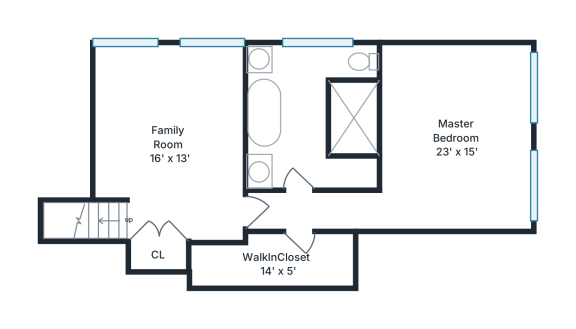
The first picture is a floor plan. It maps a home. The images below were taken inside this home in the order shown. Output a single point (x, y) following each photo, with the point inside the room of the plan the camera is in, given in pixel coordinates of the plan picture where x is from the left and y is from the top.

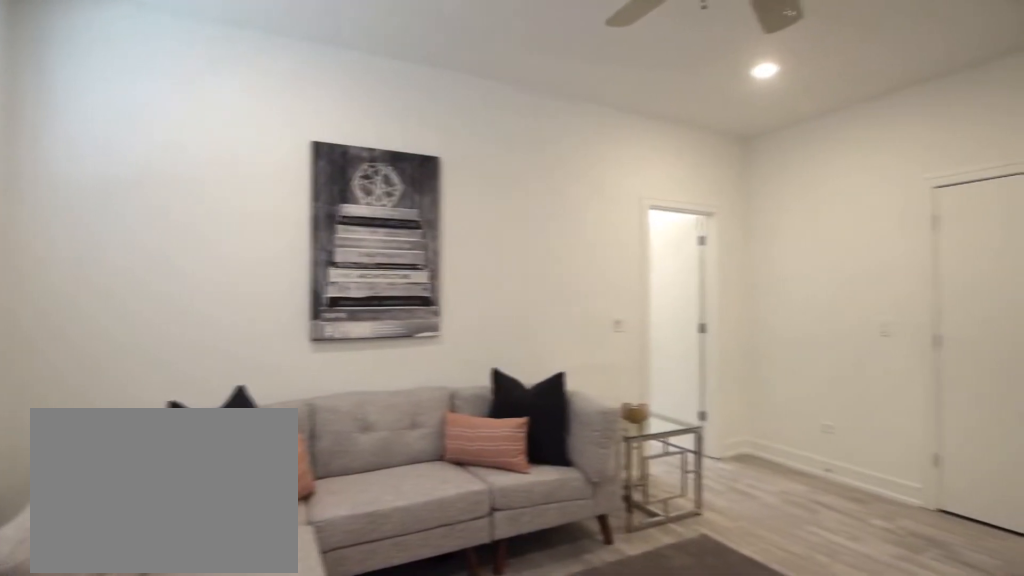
(170, 139)
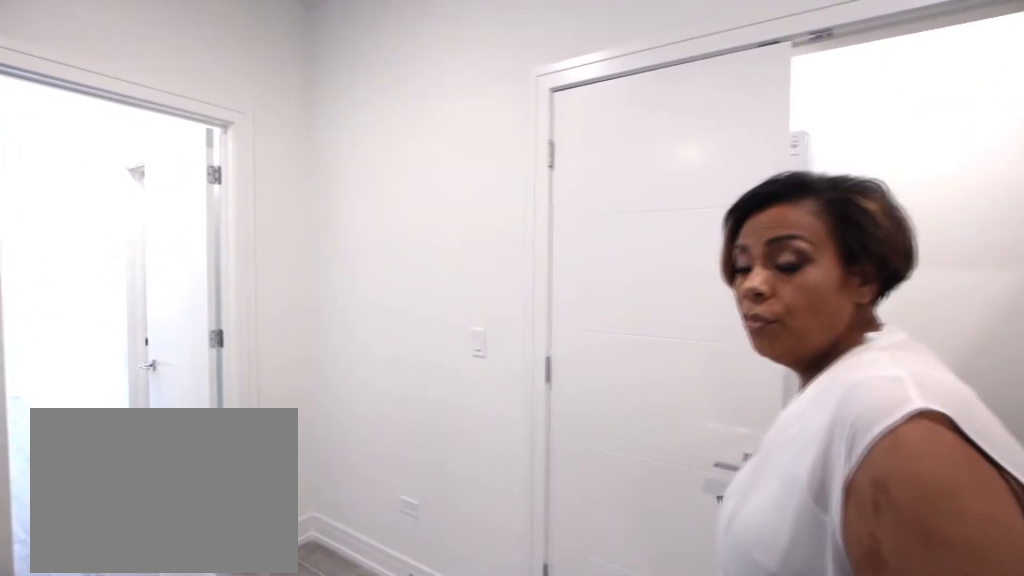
(170, 139)
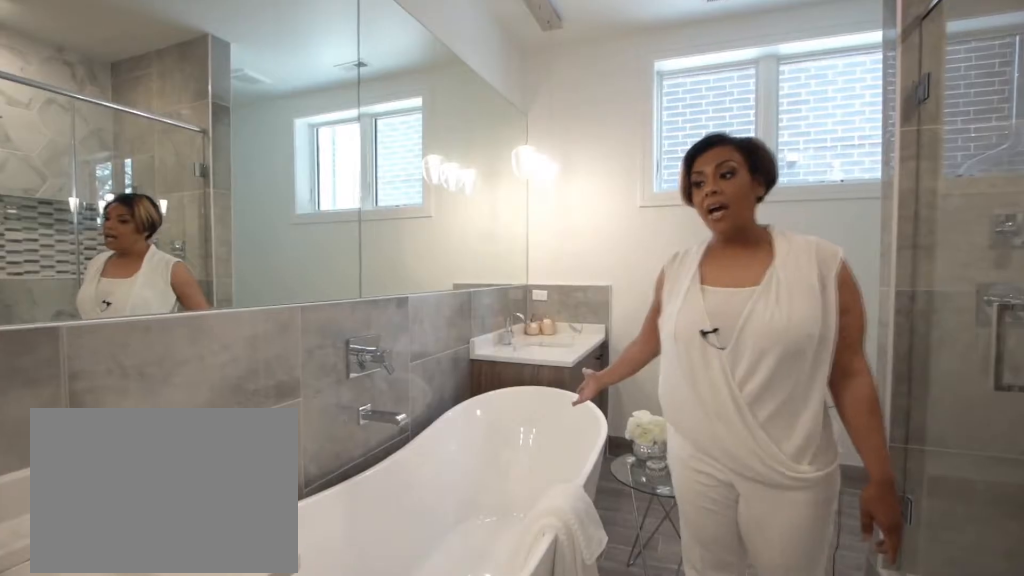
(313, 118)
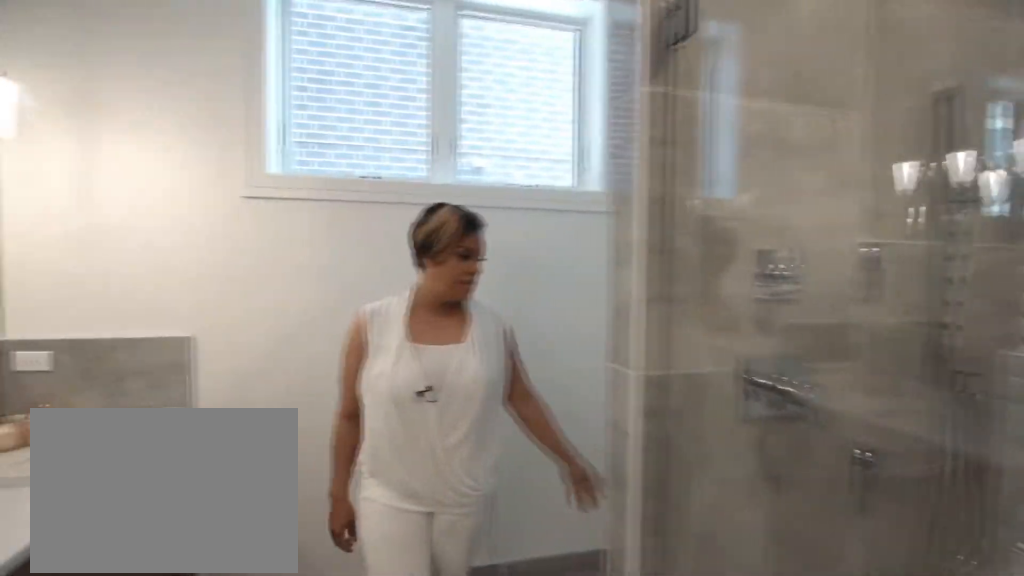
(313, 118)
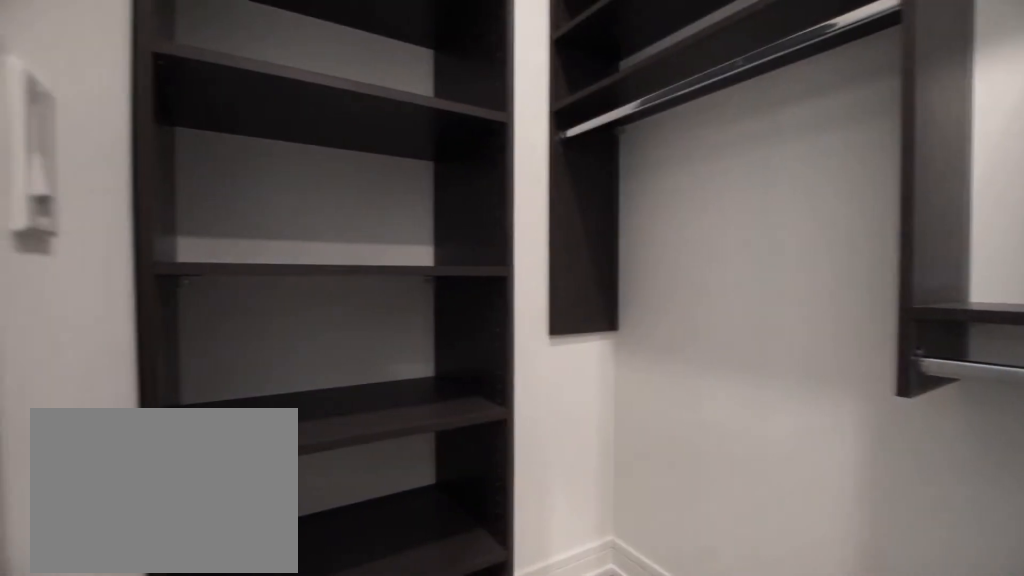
(275, 261)
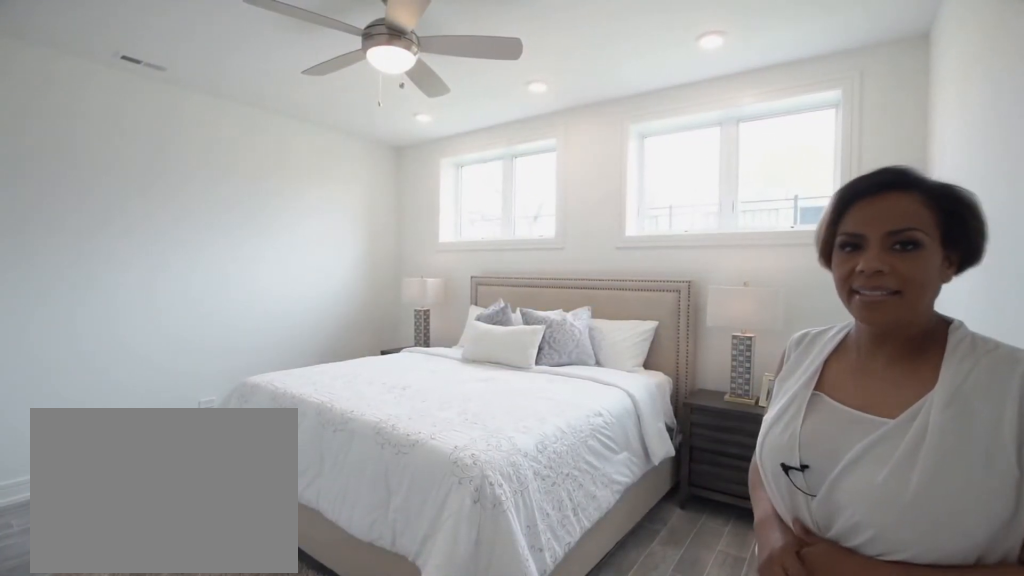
(455, 134)
